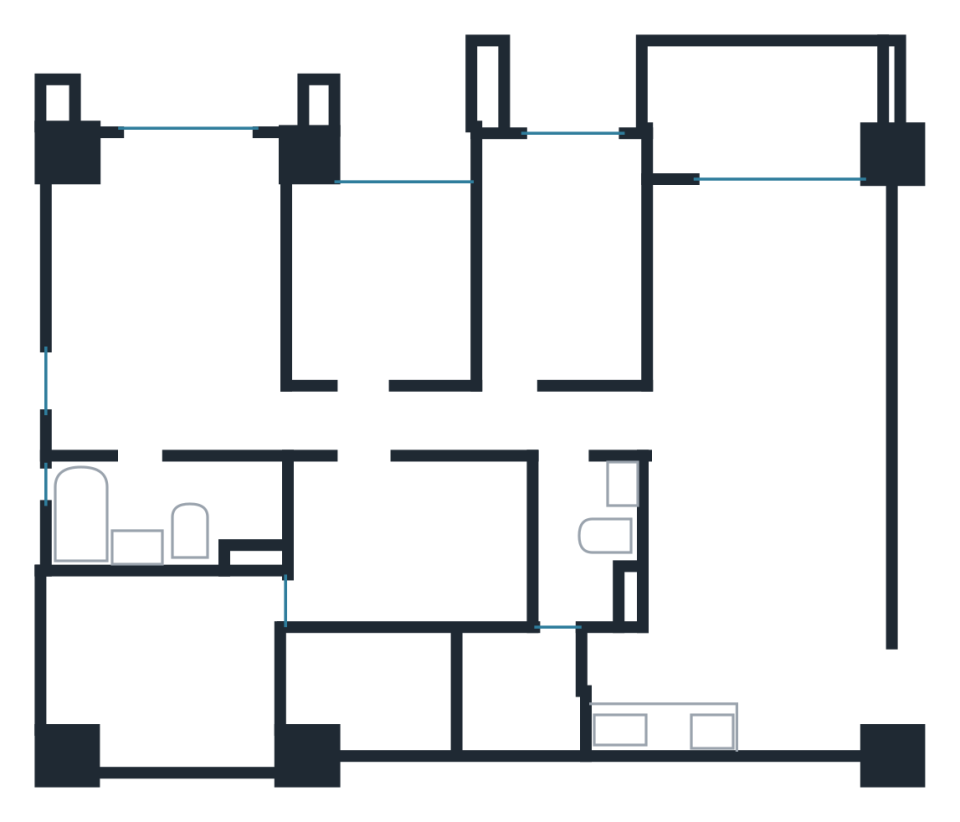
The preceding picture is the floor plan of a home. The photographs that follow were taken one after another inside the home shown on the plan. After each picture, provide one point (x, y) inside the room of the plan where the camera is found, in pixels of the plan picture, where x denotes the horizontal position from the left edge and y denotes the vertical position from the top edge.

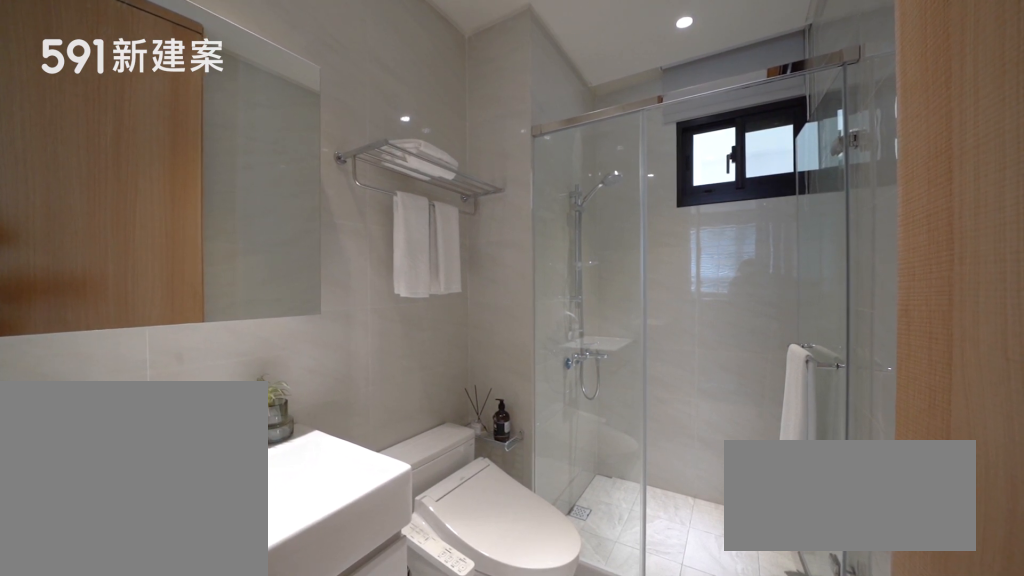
(585, 545)
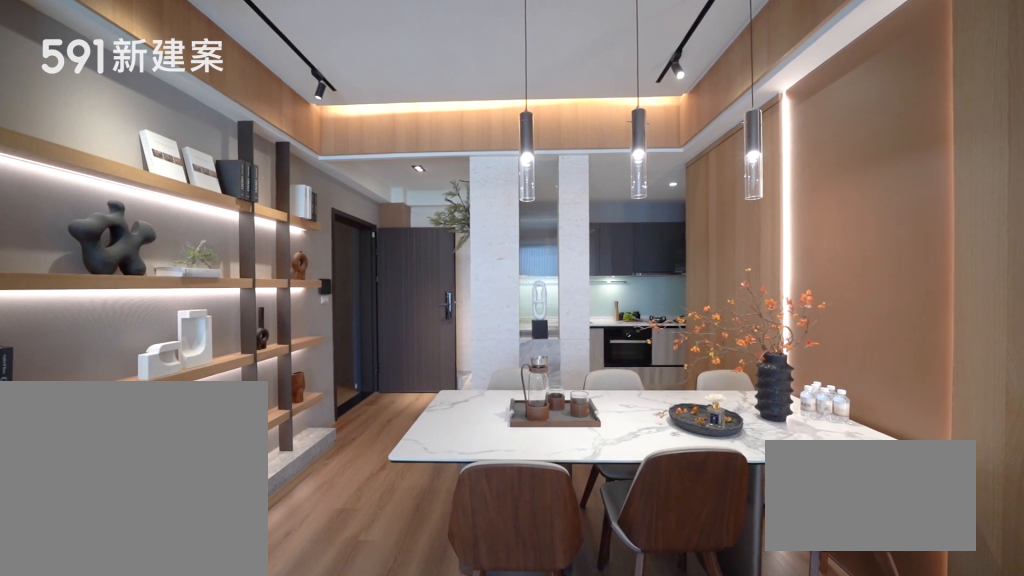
(763, 524)
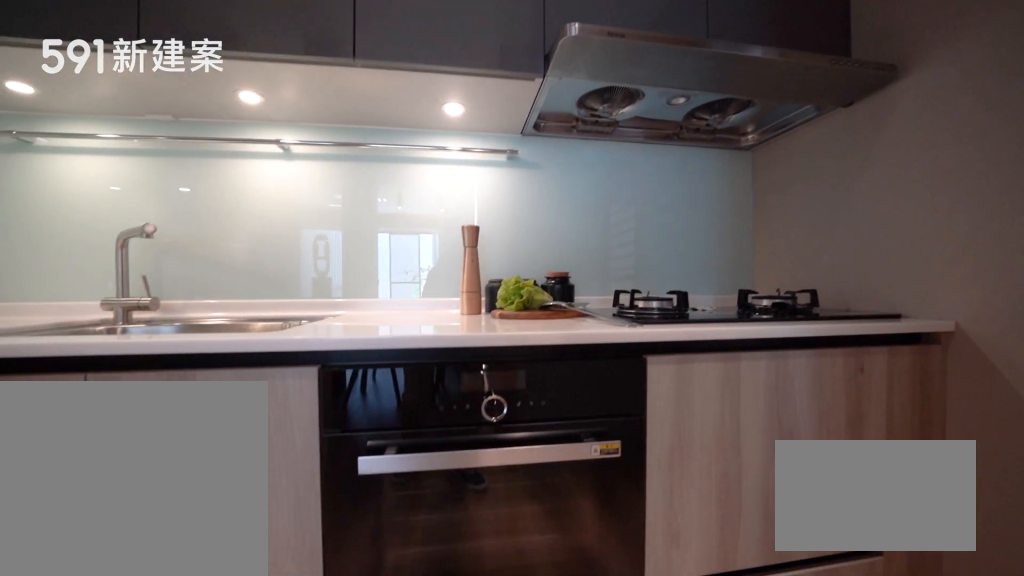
(689, 693)
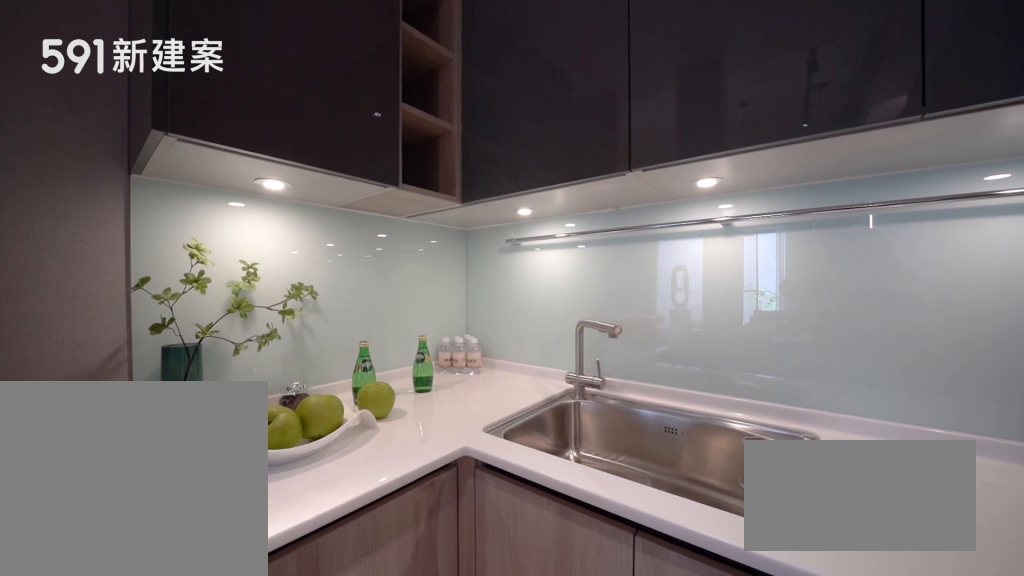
(689, 693)
